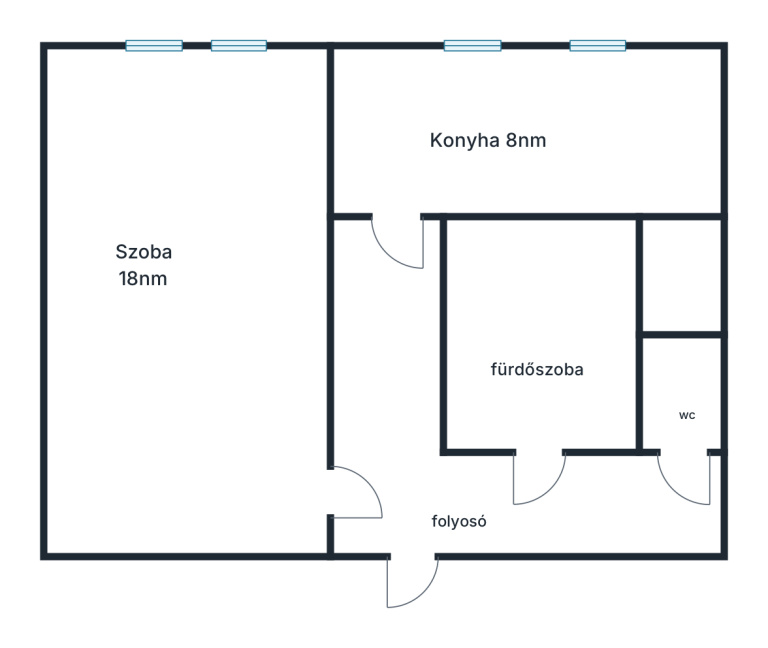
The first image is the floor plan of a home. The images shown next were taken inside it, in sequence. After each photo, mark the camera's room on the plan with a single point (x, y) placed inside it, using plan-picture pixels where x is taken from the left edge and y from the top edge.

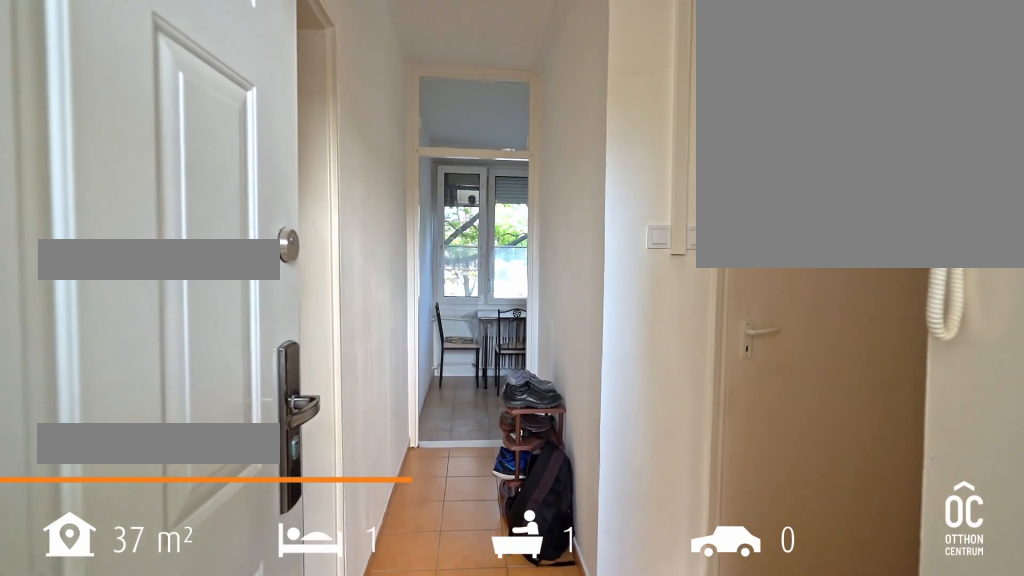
(405, 487)
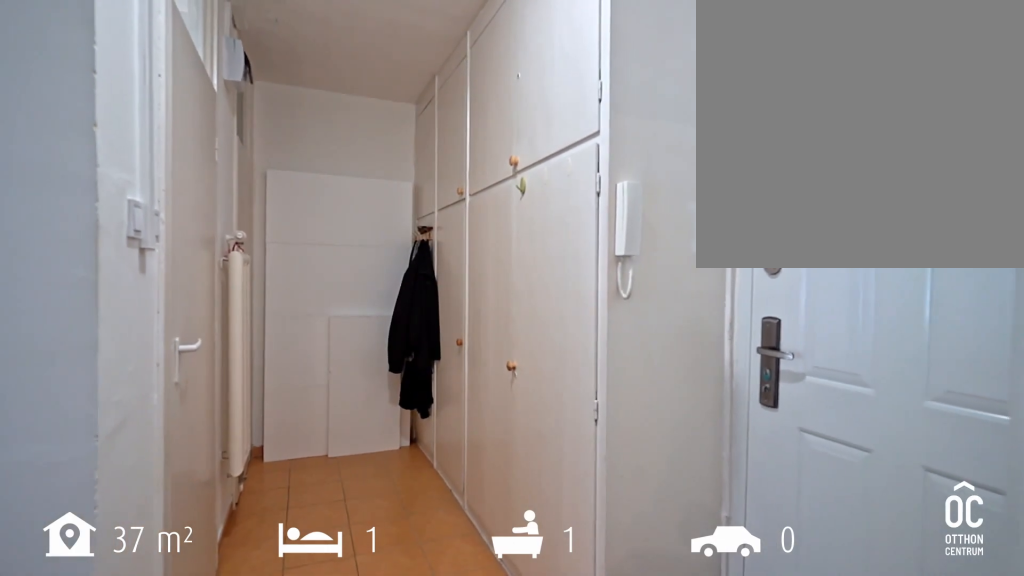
(405, 488)
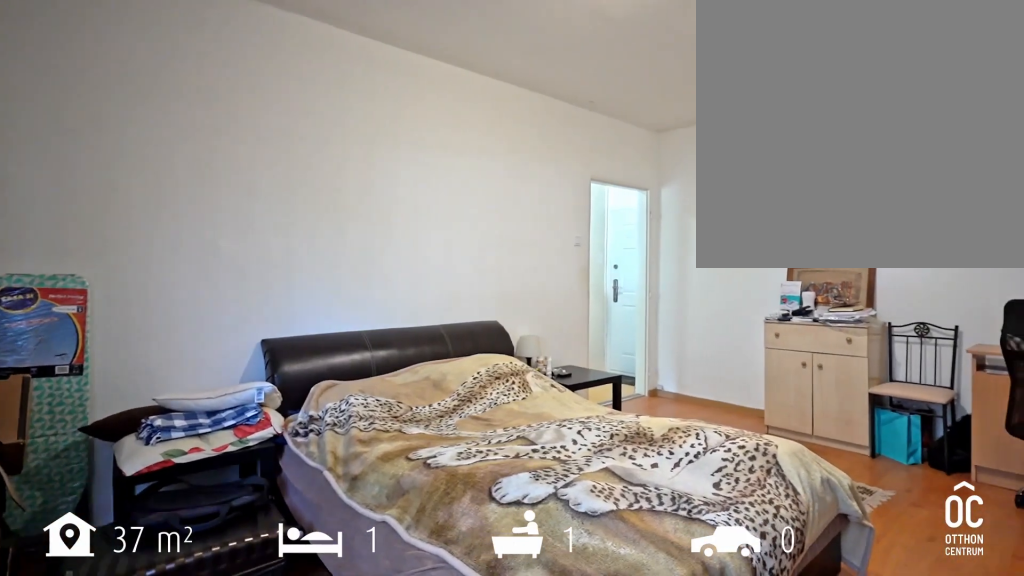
(183, 327)
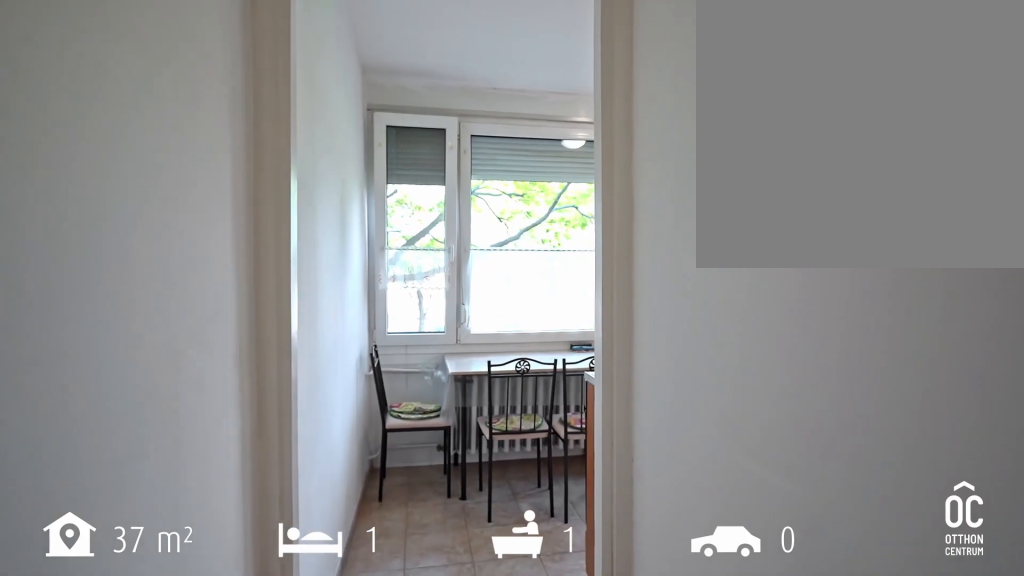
(387, 339)
